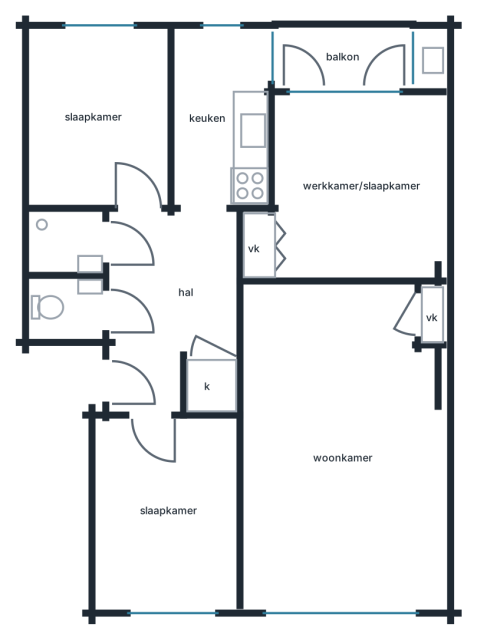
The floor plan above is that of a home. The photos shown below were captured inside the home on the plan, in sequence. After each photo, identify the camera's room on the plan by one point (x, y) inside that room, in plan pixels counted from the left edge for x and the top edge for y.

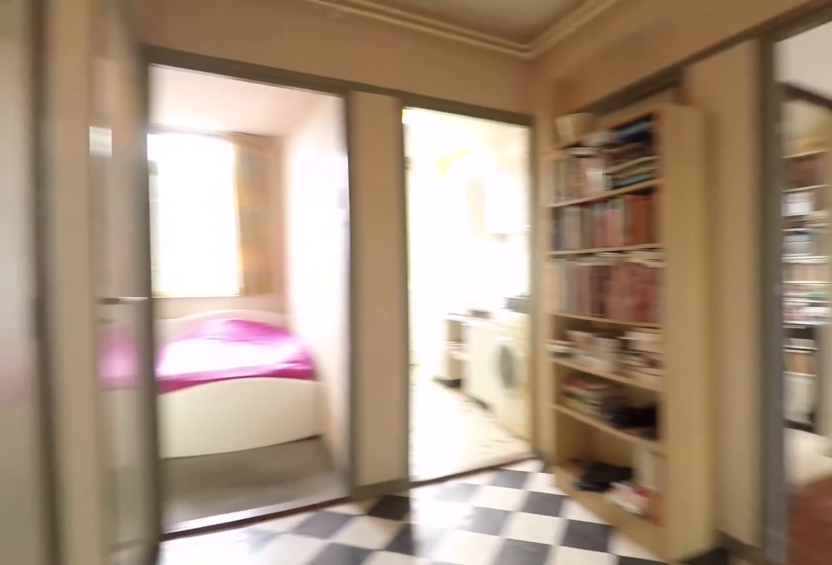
(166, 300)
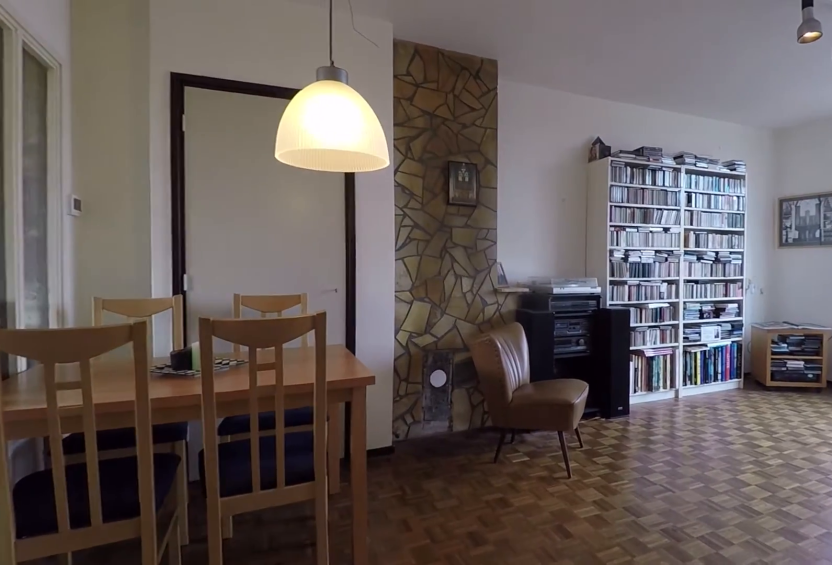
(340, 451)
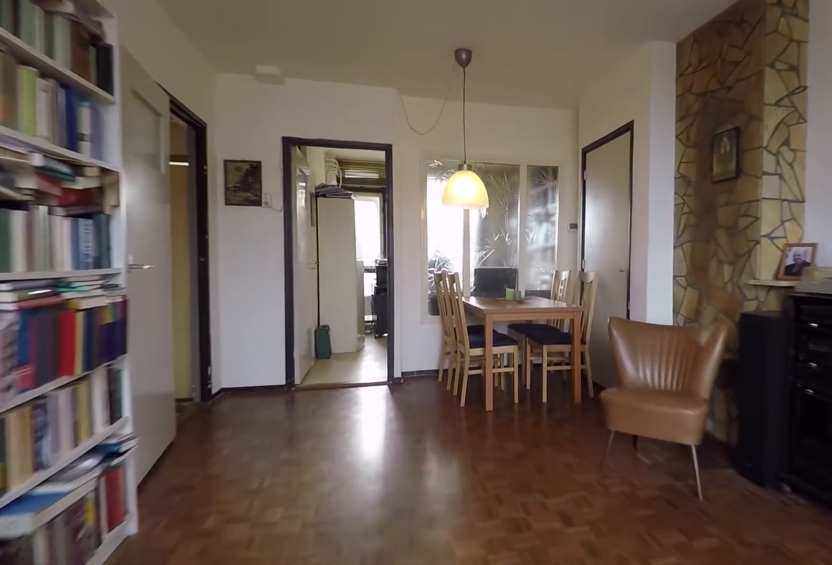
(340, 451)
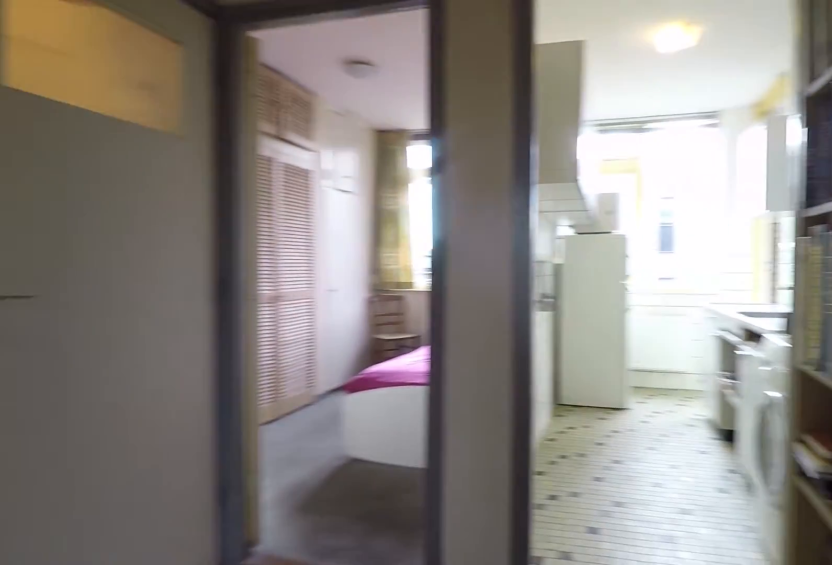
(167, 301)
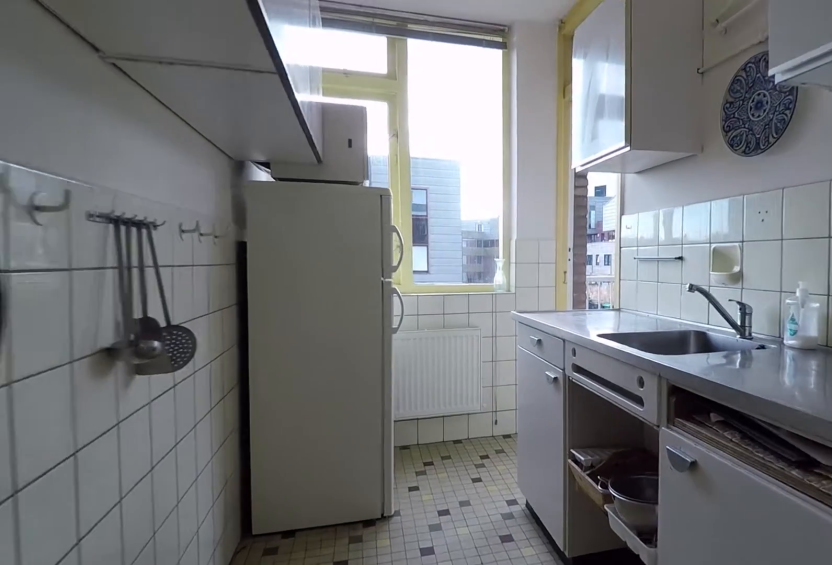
(227, 133)
